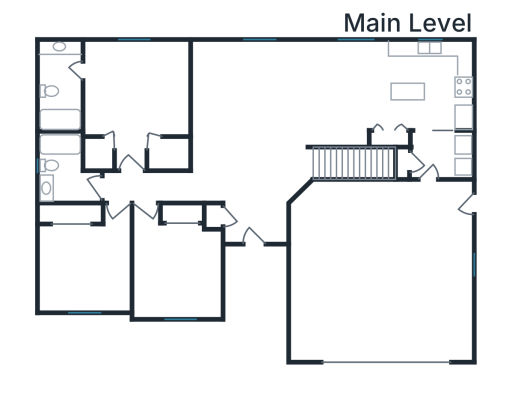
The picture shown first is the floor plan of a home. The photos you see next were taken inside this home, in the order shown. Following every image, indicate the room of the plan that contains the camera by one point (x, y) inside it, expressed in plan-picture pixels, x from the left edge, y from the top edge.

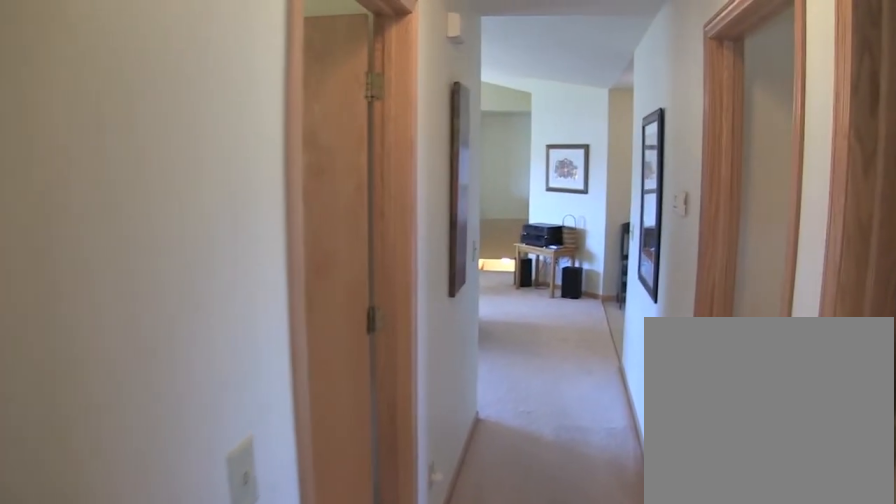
(147, 187)
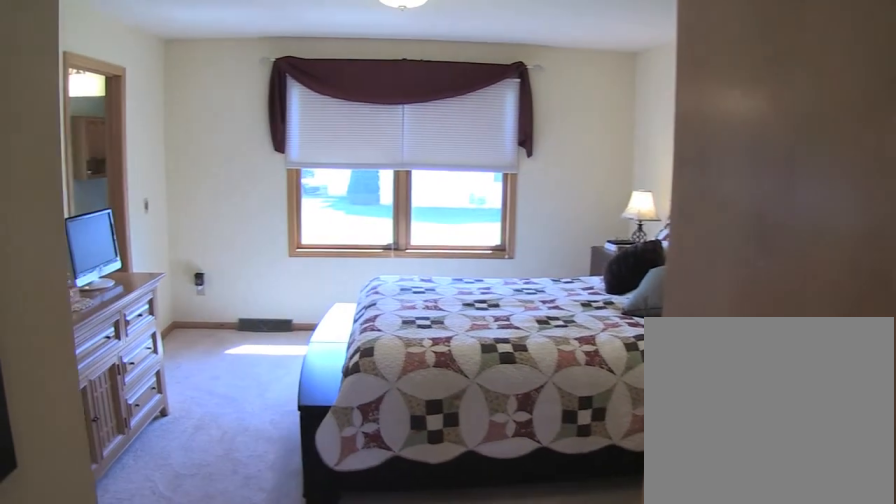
(136, 95)
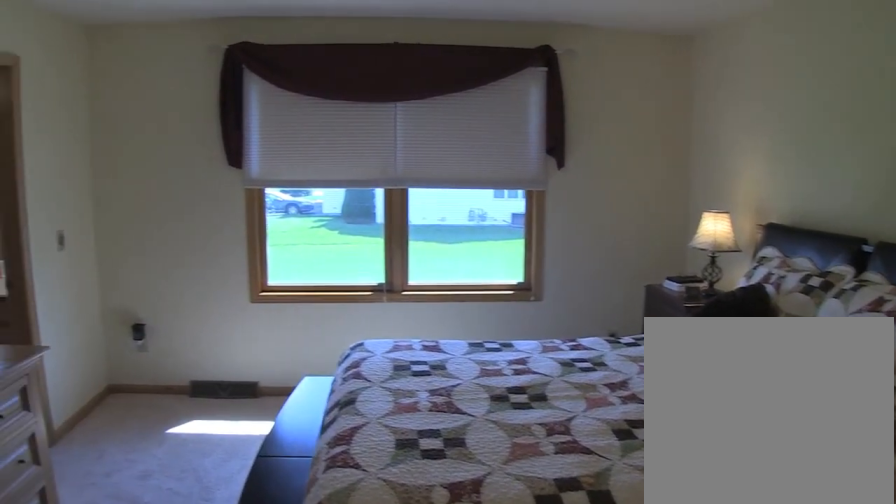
(136, 95)
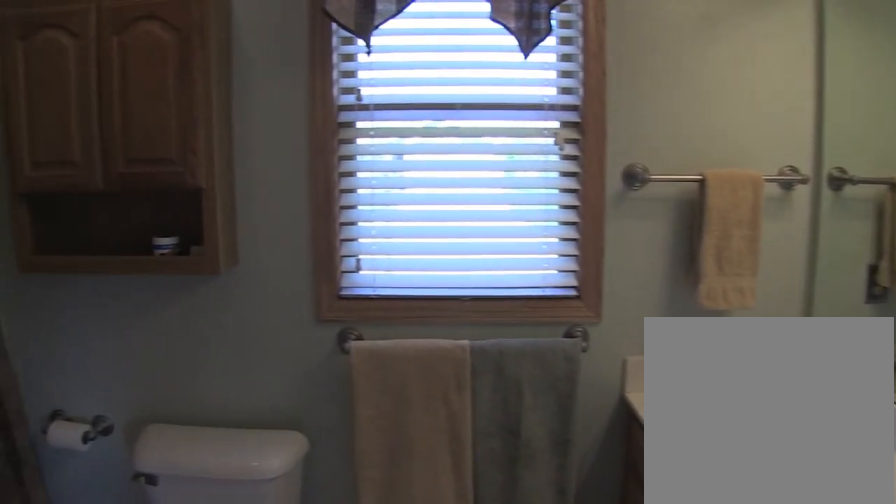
(62, 87)
